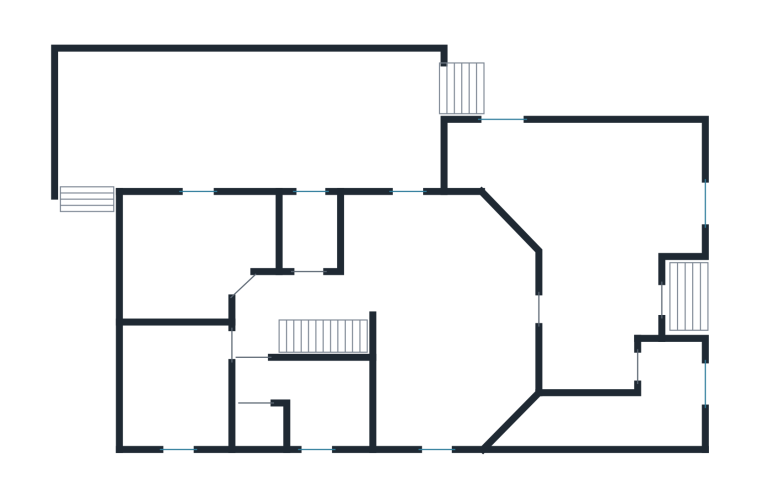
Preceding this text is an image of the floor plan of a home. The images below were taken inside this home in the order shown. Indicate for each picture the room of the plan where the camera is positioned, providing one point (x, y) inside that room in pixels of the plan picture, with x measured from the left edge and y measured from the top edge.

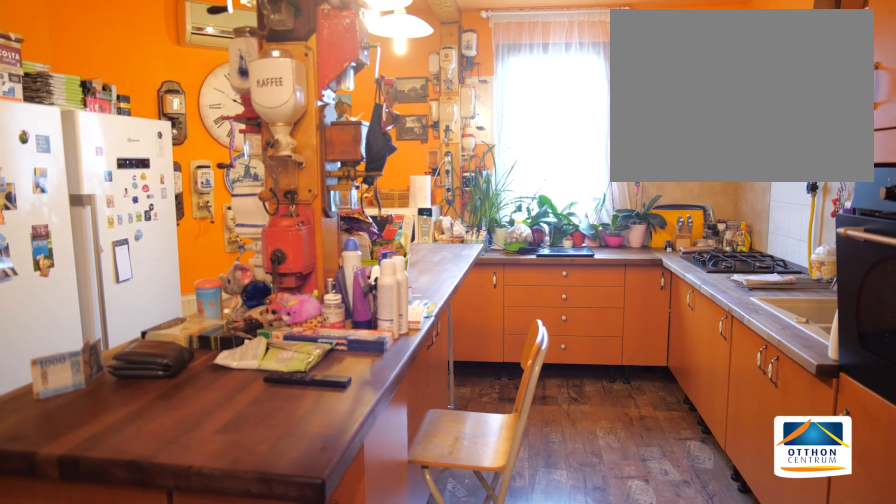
(436, 303)
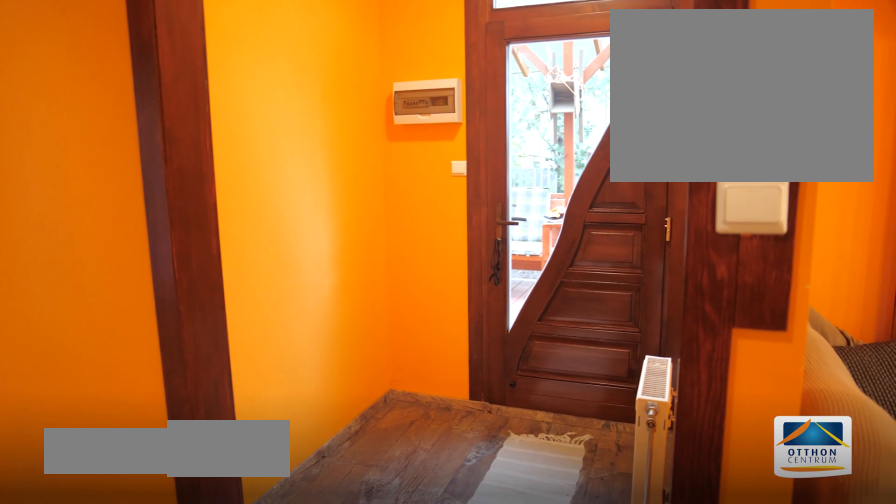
(310, 233)
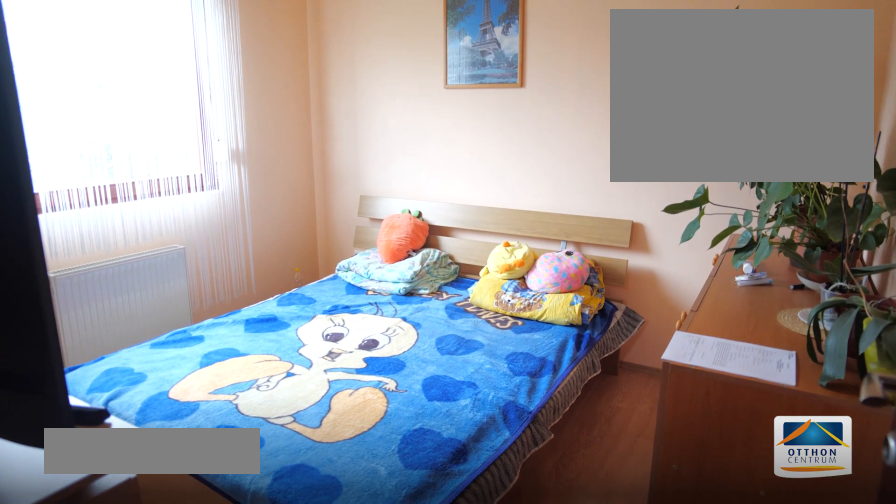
(173, 385)
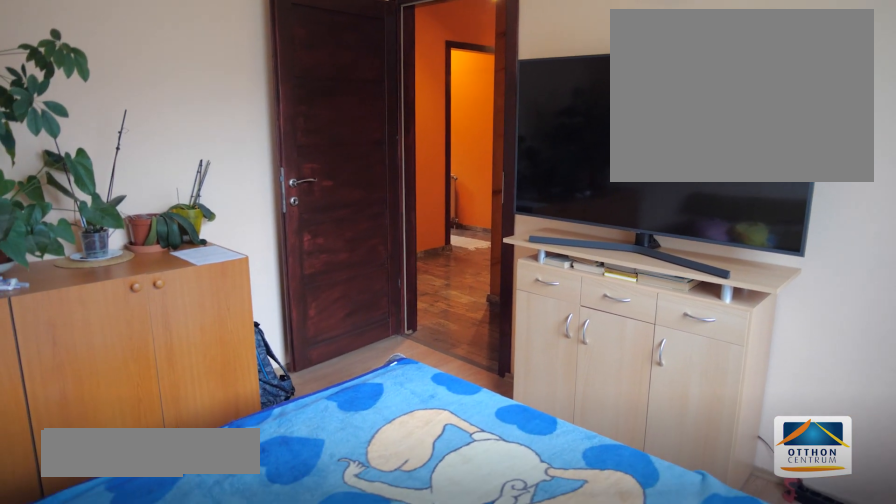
(173, 385)
